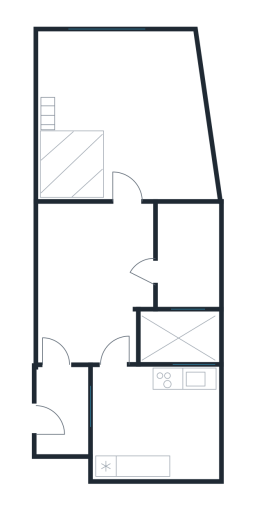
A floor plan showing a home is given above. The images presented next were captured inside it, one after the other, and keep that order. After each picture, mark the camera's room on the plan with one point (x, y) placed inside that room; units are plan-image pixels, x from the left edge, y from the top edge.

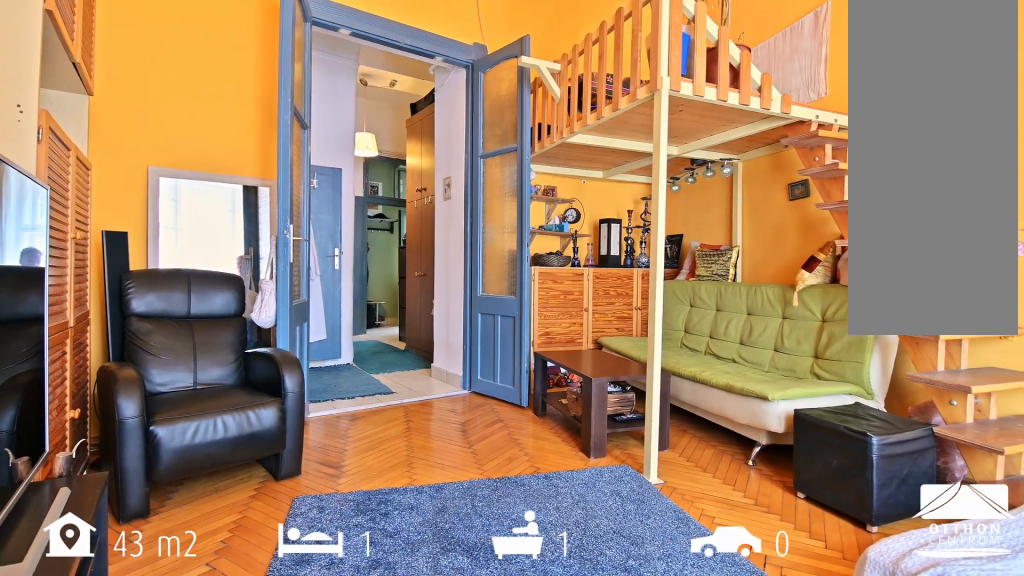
(129, 115)
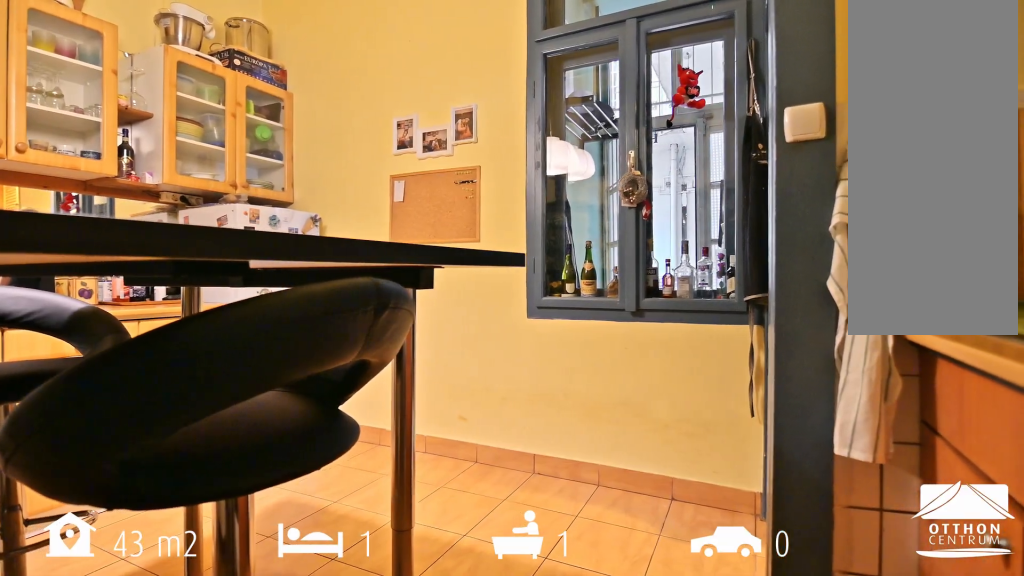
(152, 423)
